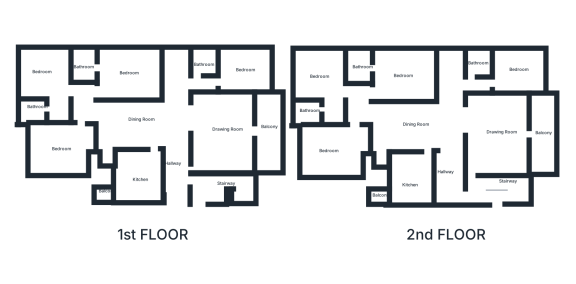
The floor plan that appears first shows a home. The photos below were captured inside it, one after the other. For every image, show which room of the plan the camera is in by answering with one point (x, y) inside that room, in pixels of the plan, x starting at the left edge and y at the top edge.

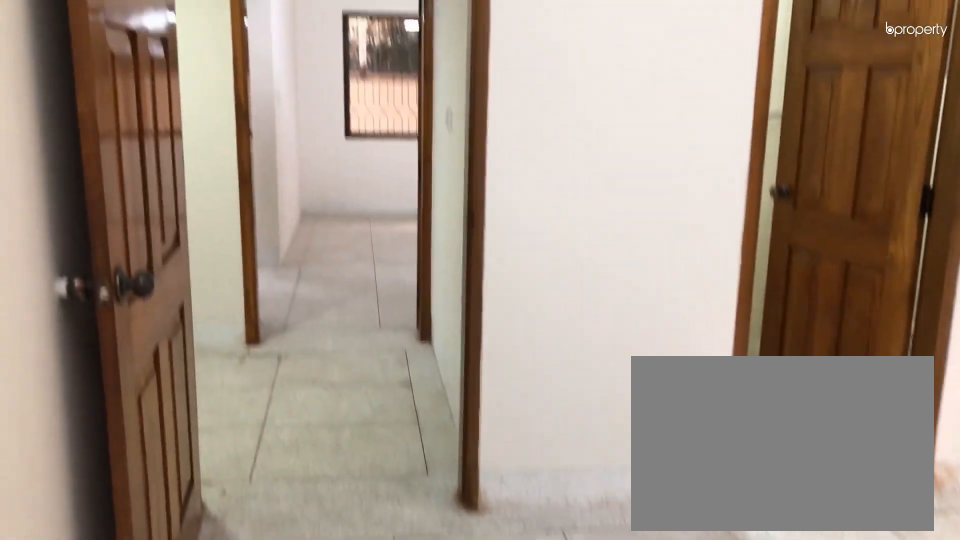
(124, 68)
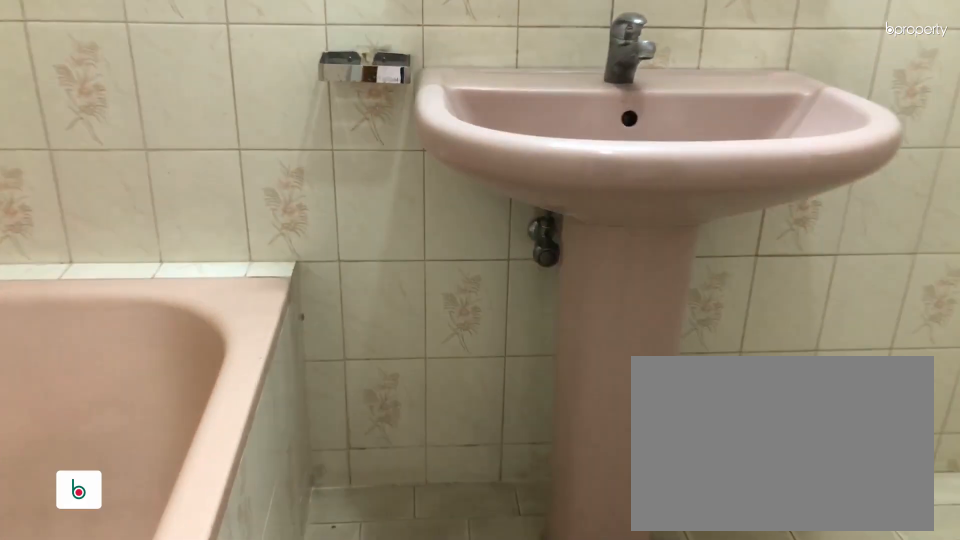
(86, 64)
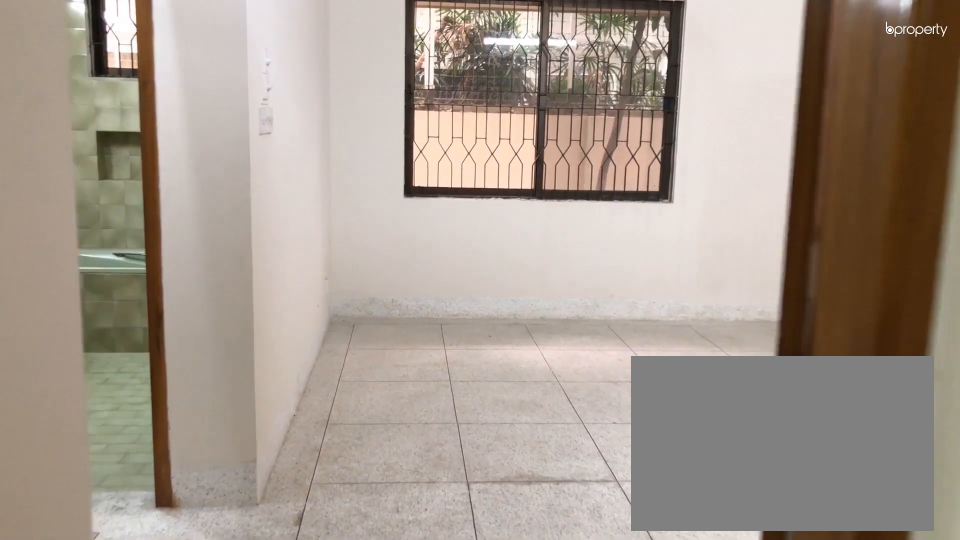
(51, 76)
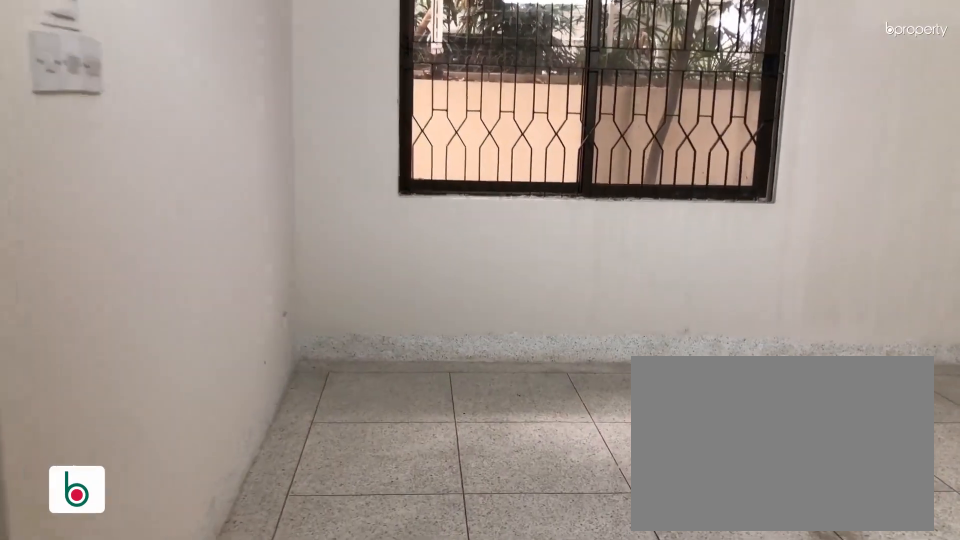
(51, 76)
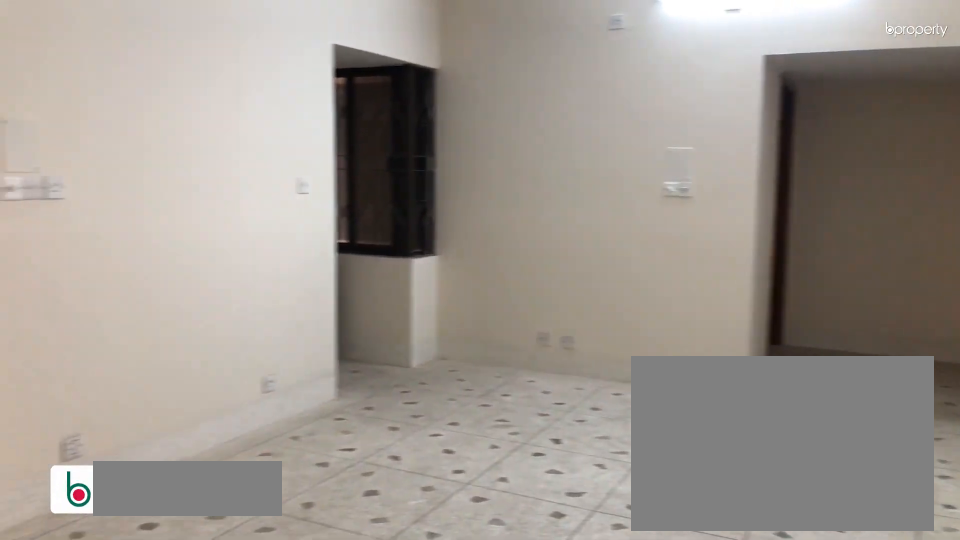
(437, 124)
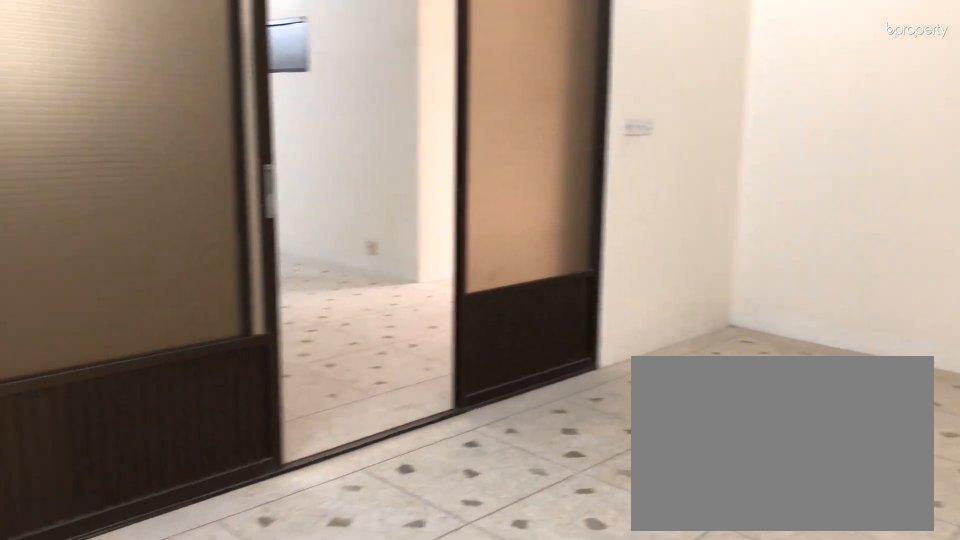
(502, 136)
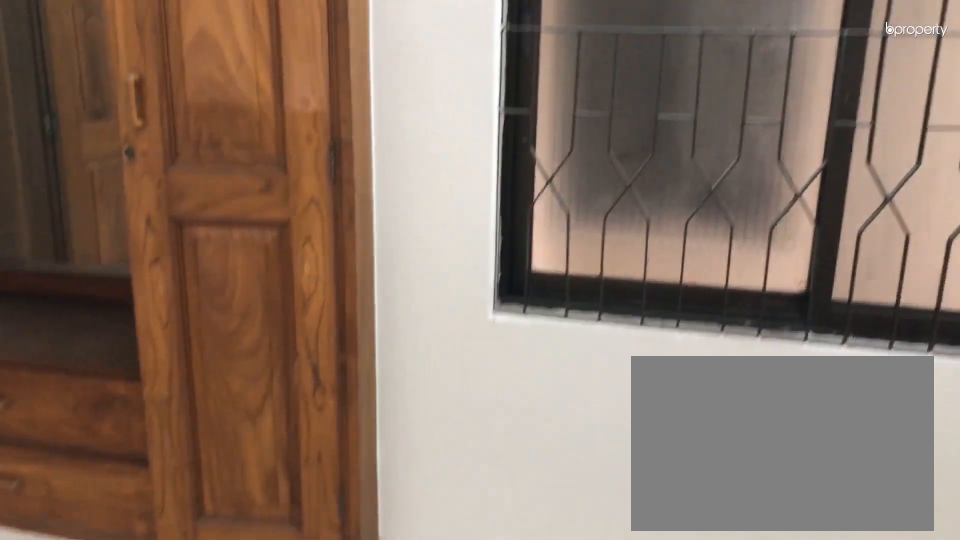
(341, 143)
